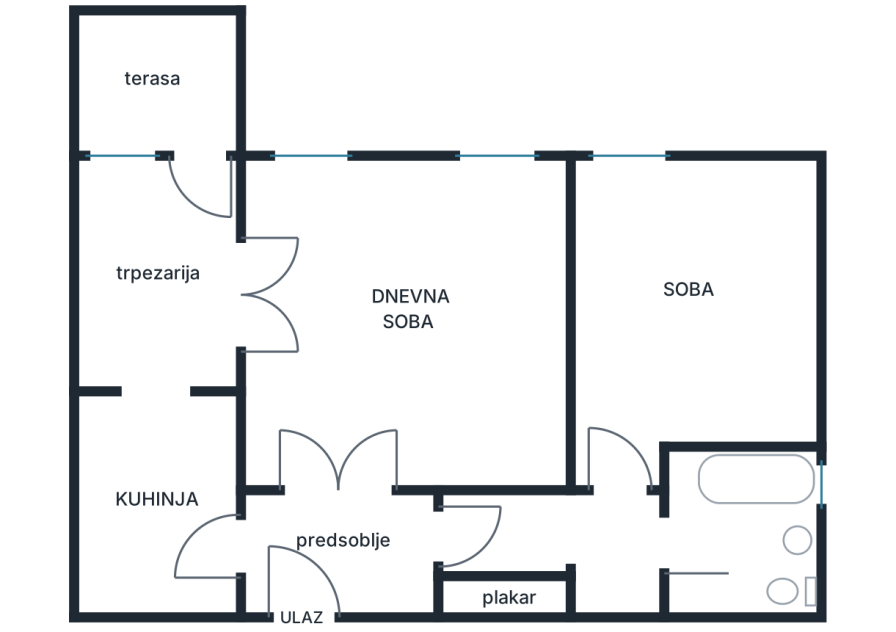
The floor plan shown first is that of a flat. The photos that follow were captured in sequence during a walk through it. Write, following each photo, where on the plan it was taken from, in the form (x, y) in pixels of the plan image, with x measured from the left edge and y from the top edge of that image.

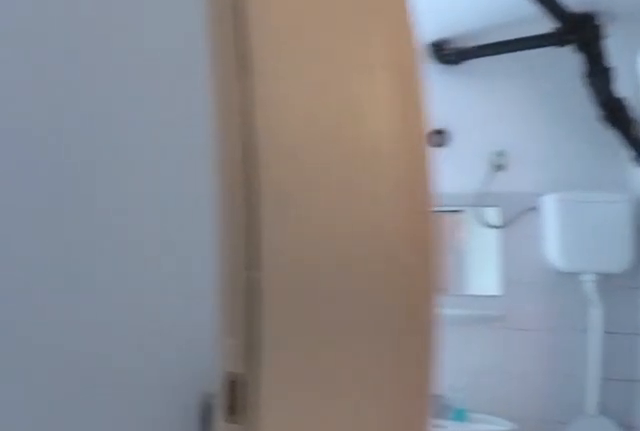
(588, 568)
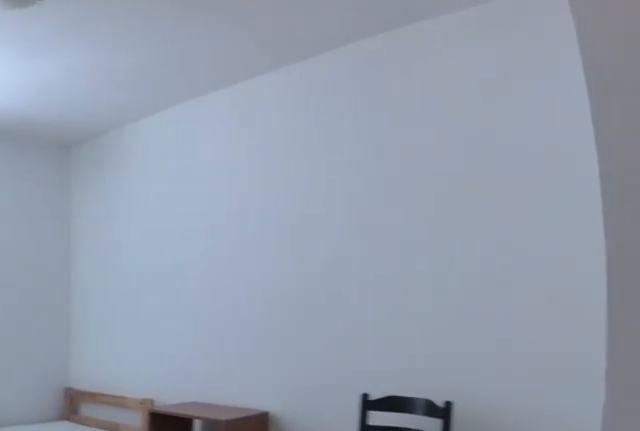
(618, 478)
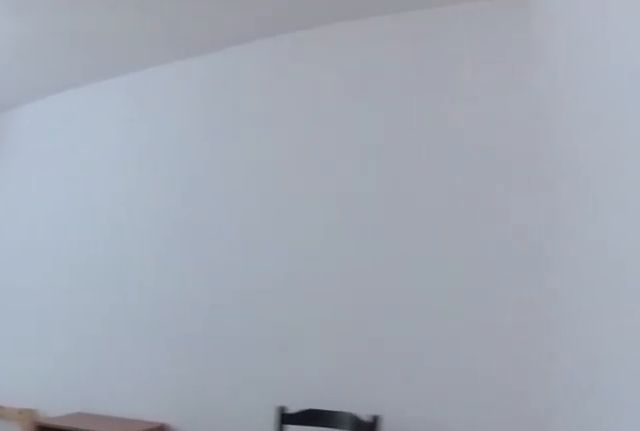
(618, 467)
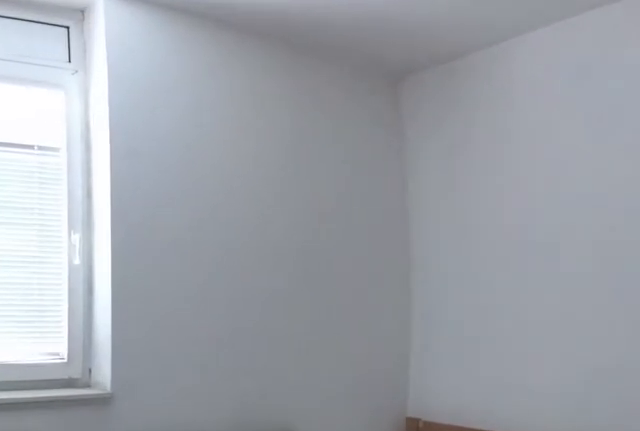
(623, 343)
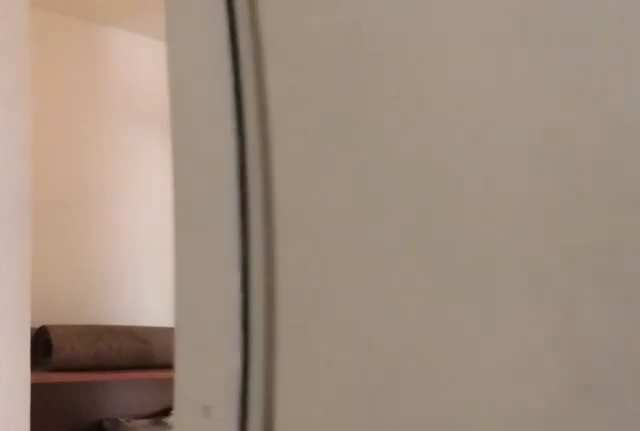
(620, 421)
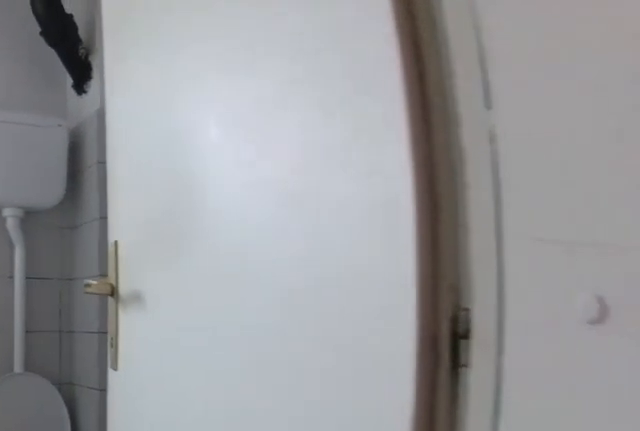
(643, 515)
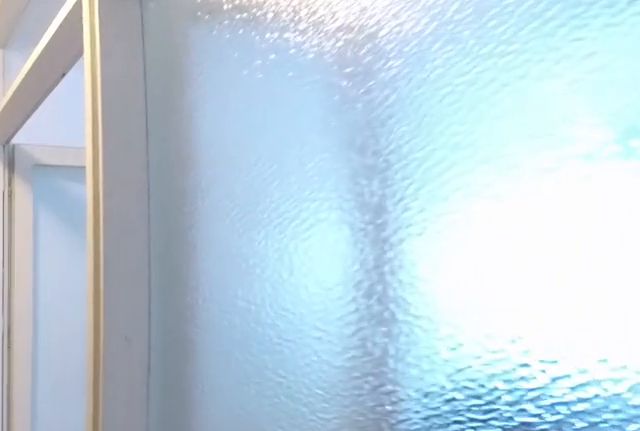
(464, 525)
